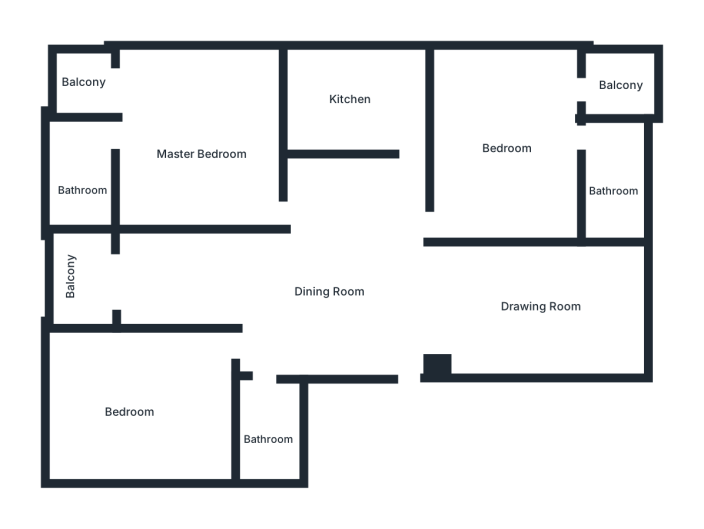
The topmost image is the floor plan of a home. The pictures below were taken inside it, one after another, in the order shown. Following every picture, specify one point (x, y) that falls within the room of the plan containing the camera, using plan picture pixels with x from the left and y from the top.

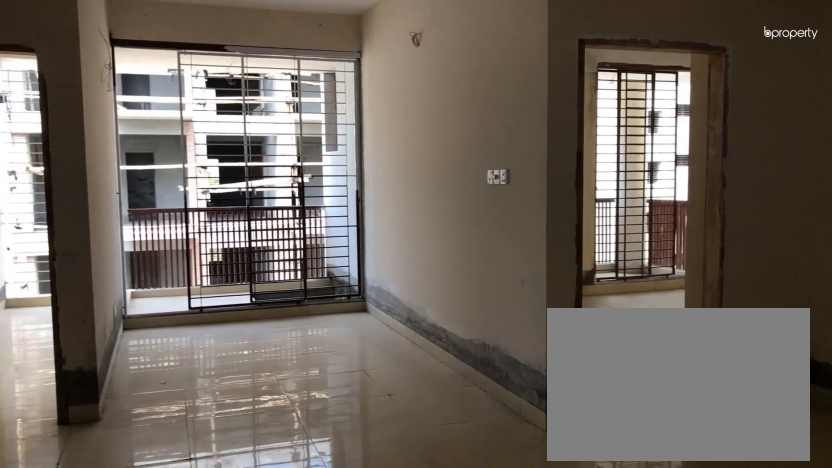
(307, 296)
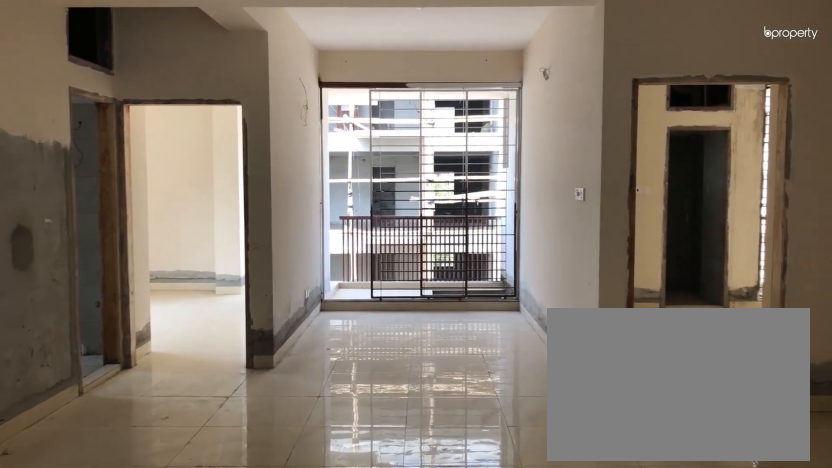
(307, 296)
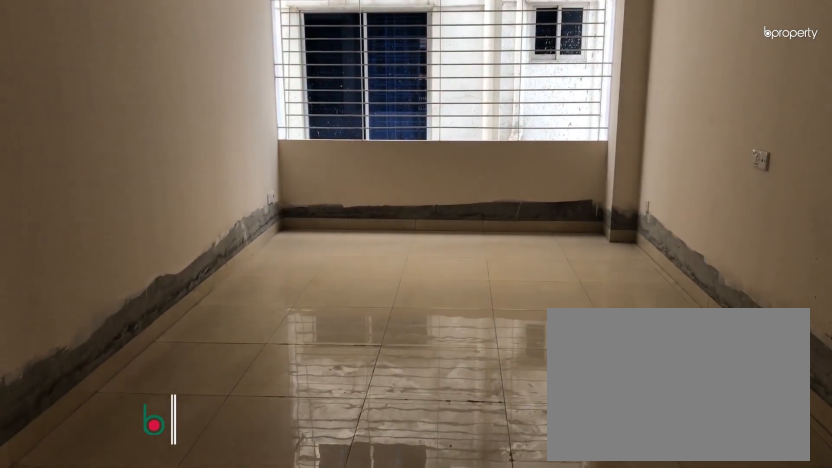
(541, 308)
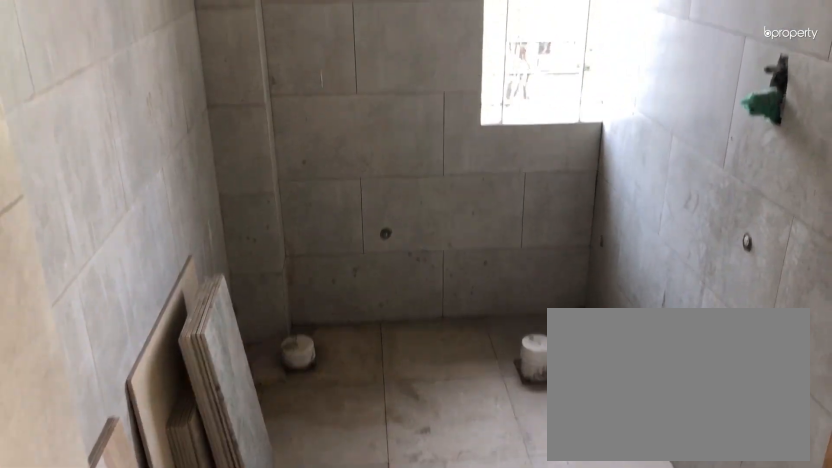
(267, 423)
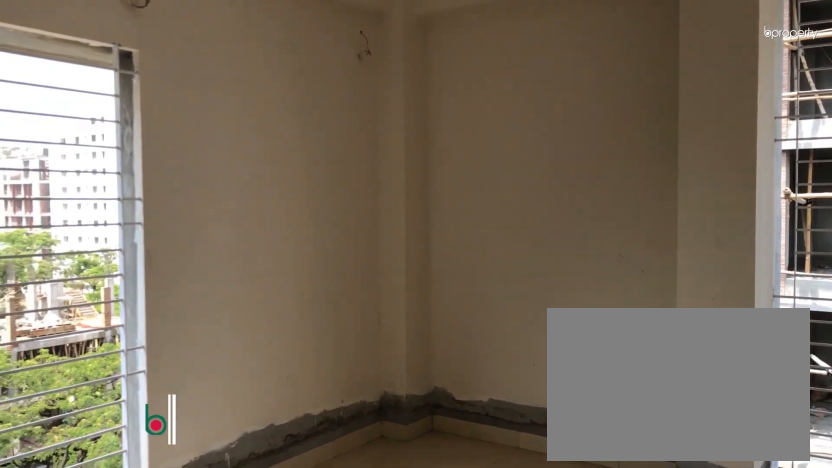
(145, 395)
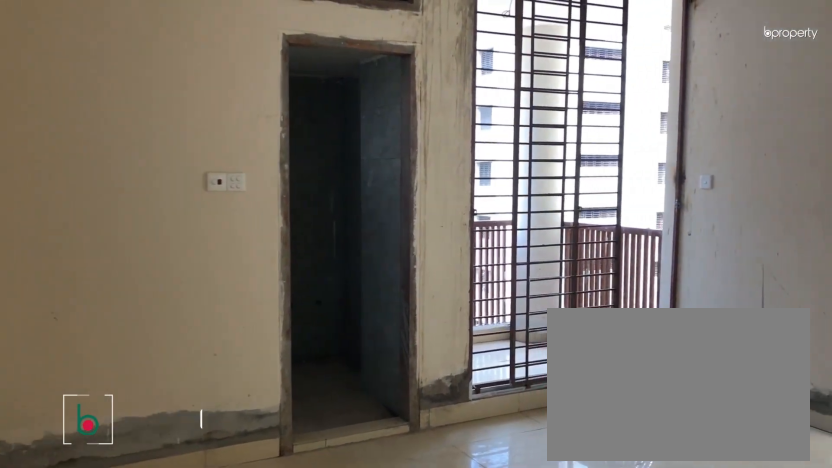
(200, 139)
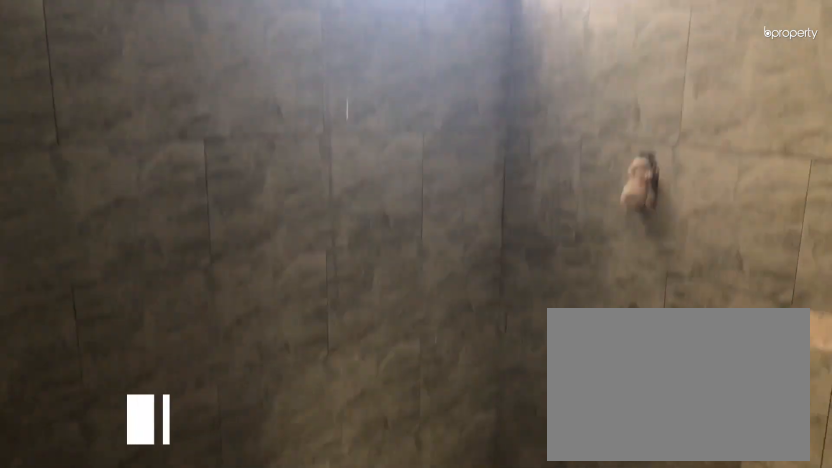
(82, 171)
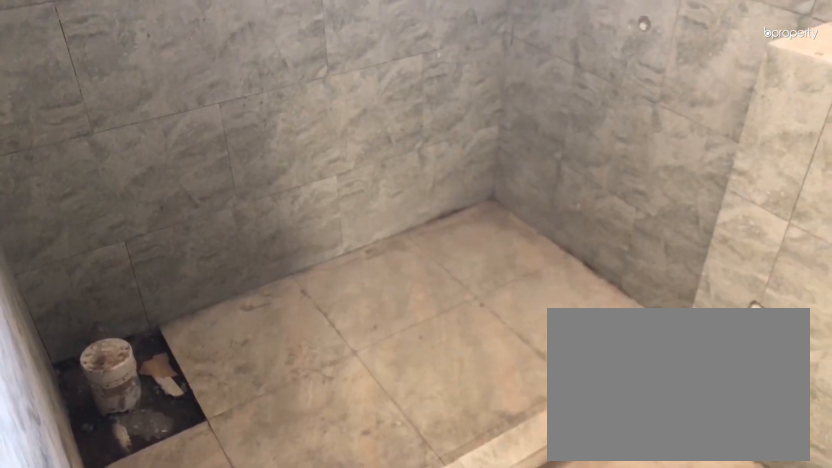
(82, 171)
